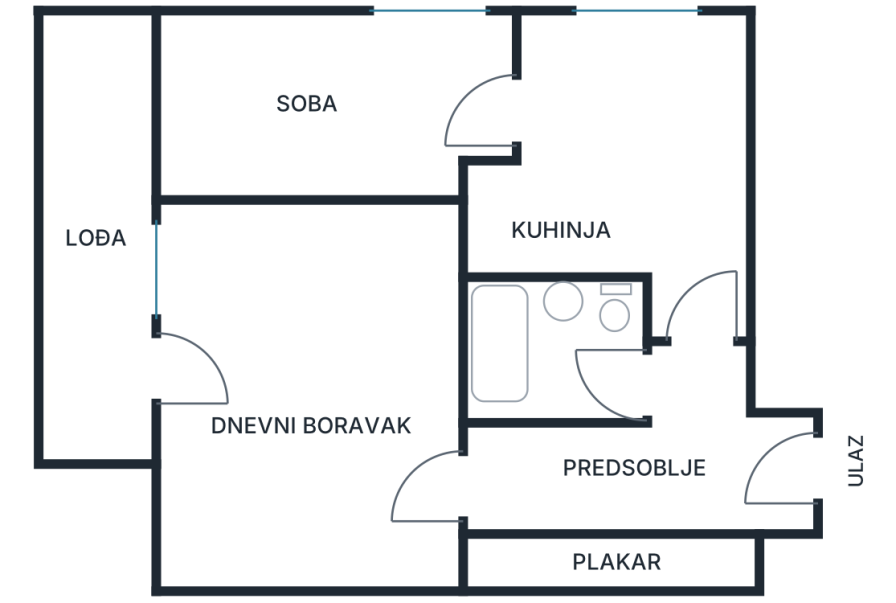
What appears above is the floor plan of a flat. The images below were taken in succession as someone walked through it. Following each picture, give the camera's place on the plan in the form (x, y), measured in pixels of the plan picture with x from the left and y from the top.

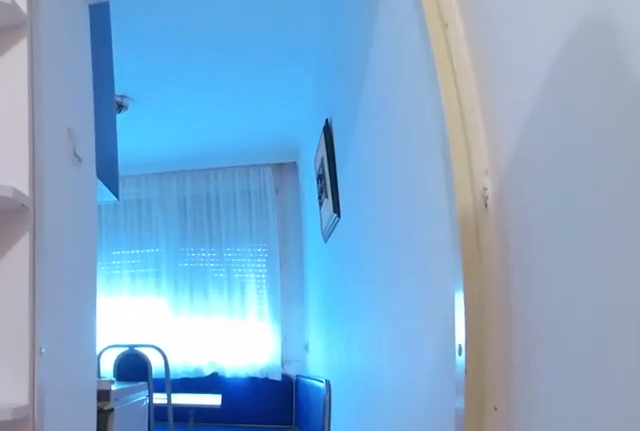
(690, 433)
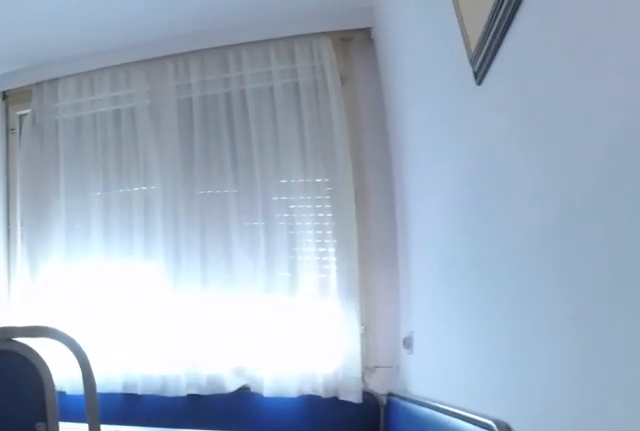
(695, 259)
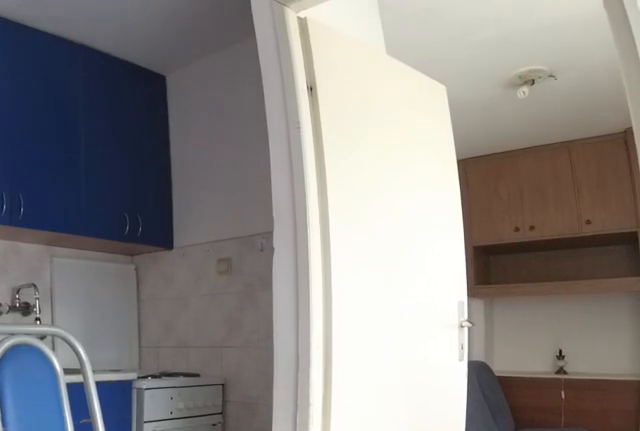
(698, 52)
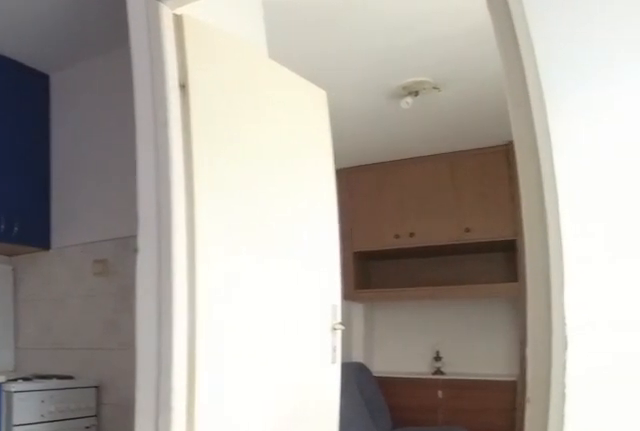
(710, 60)
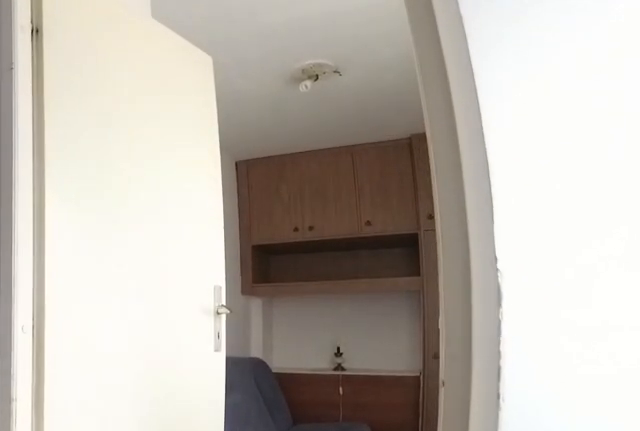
(714, 67)
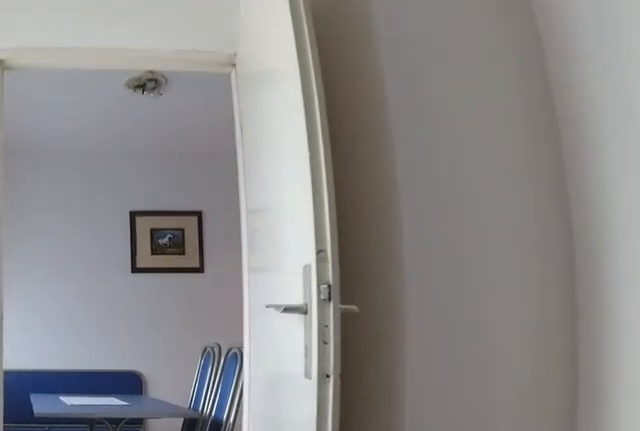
(313, 123)
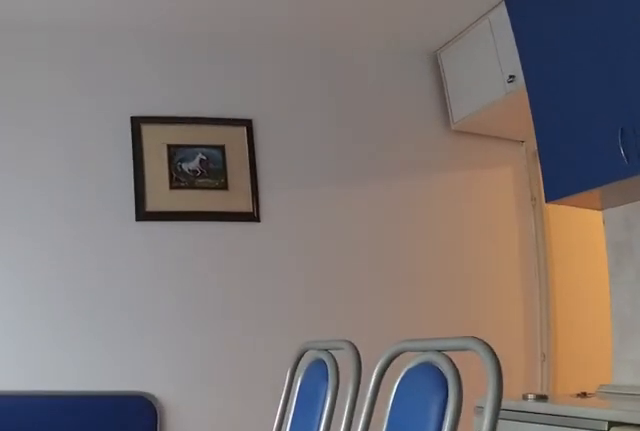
(492, 123)
